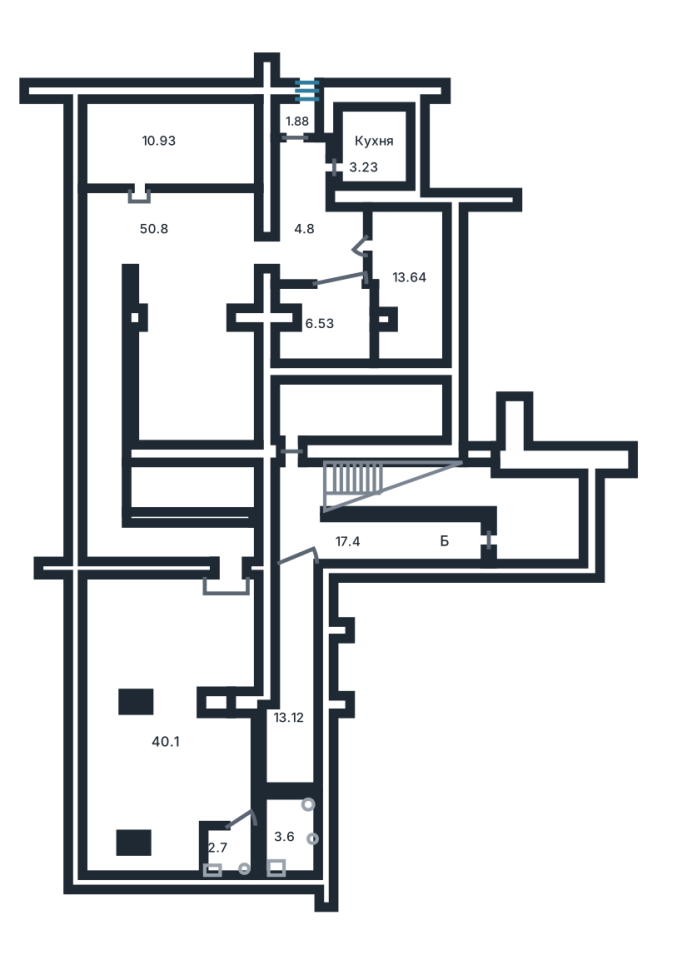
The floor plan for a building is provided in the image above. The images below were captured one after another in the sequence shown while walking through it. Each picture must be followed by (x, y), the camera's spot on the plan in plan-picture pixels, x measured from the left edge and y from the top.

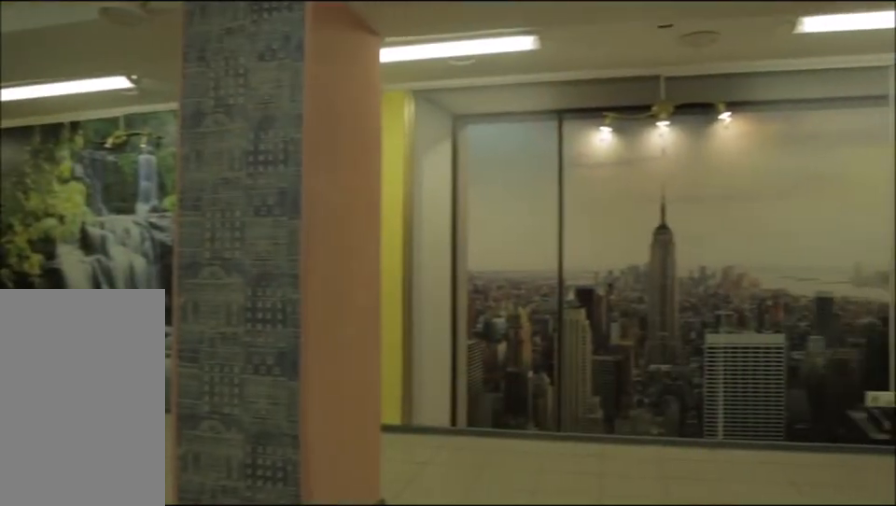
(206, 642)
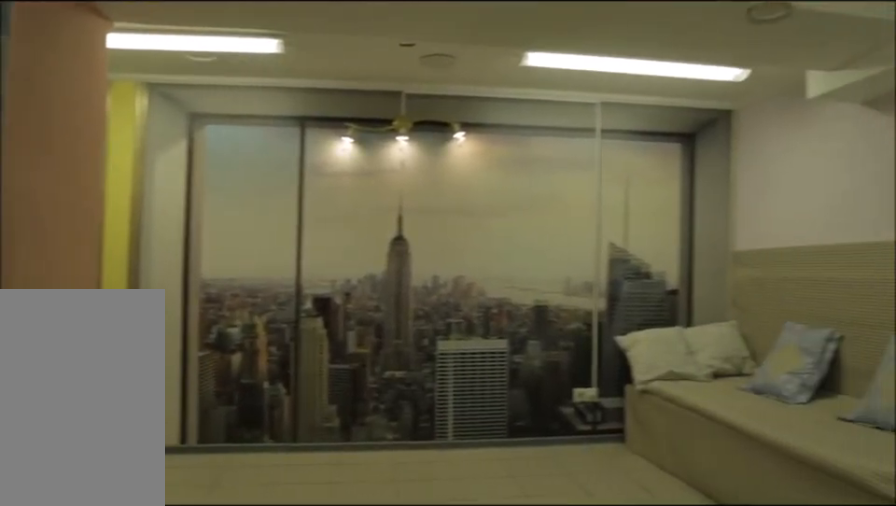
(209, 634)
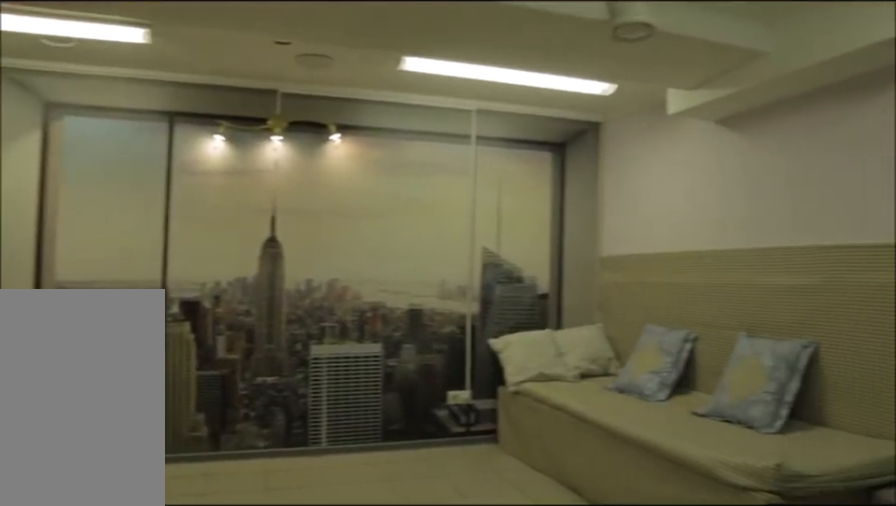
(211, 631)
